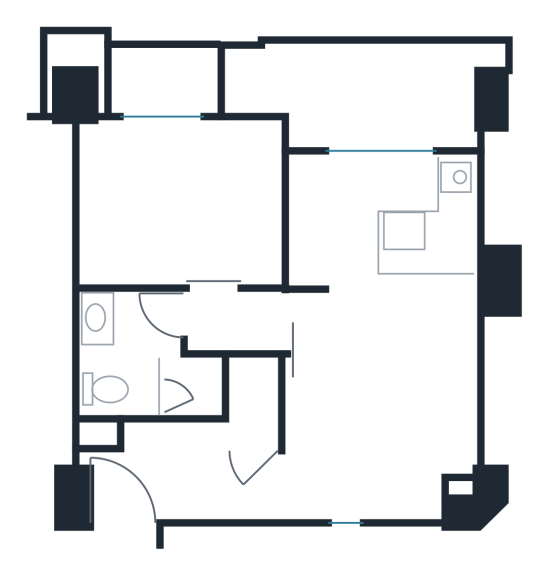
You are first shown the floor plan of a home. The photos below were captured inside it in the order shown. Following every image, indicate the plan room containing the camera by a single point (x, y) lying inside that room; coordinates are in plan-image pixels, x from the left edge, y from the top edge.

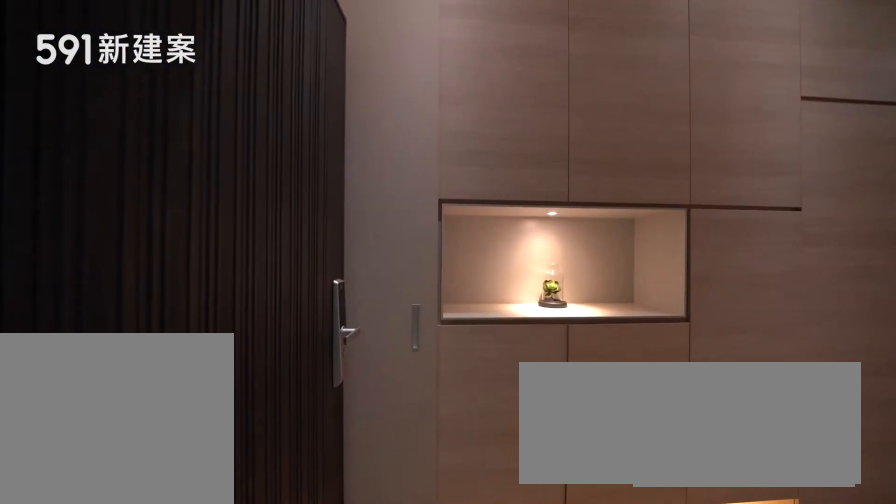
(135, 489)
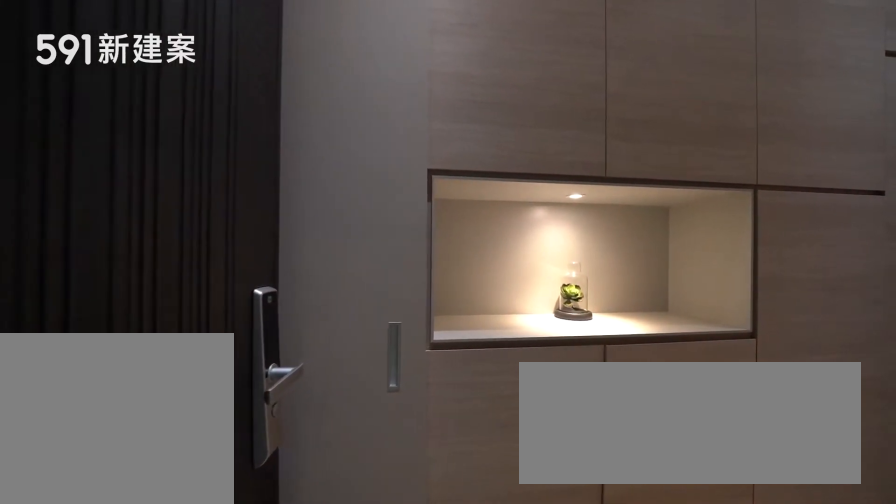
(135, 489)
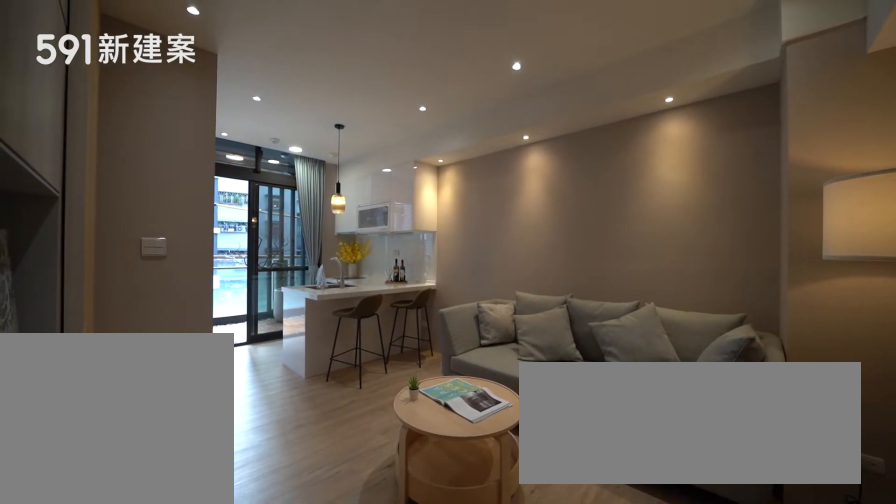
(384, 412)
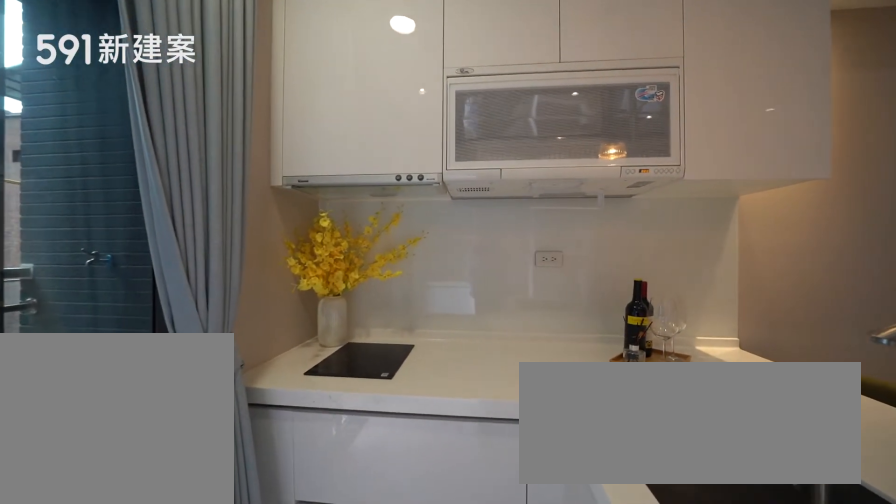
(383, 223)
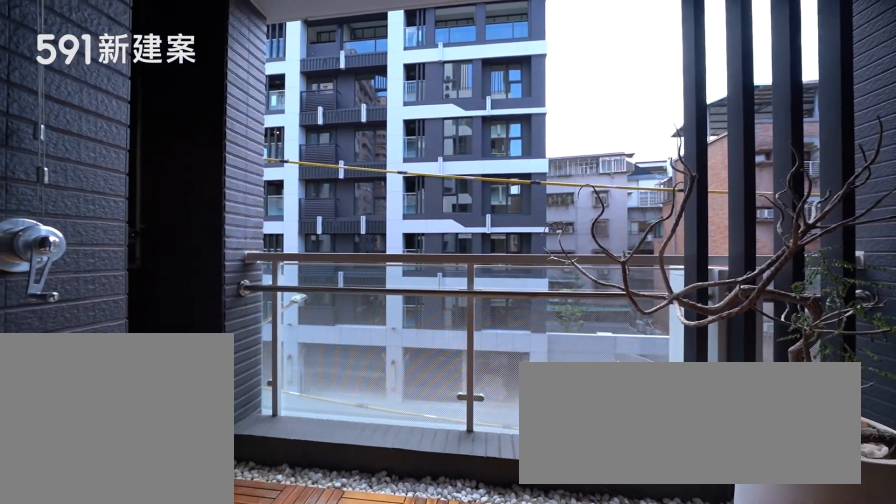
(359, 92)
